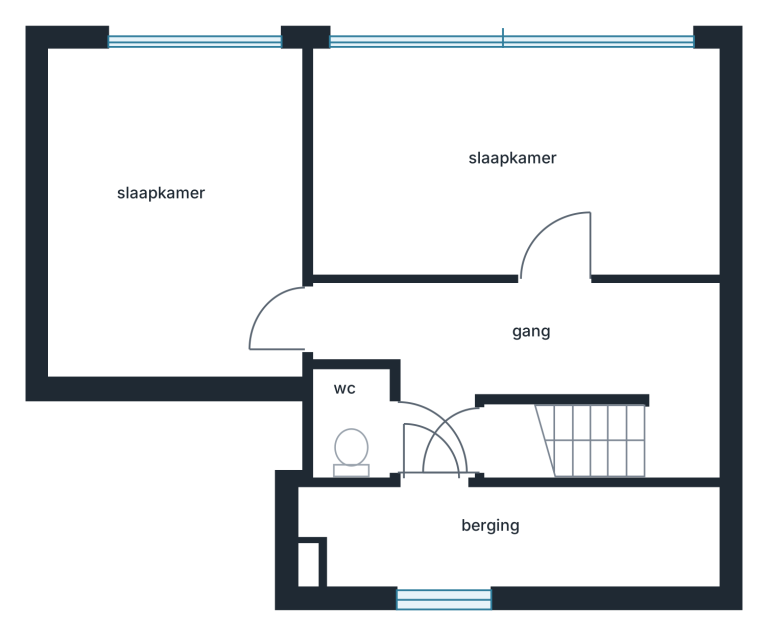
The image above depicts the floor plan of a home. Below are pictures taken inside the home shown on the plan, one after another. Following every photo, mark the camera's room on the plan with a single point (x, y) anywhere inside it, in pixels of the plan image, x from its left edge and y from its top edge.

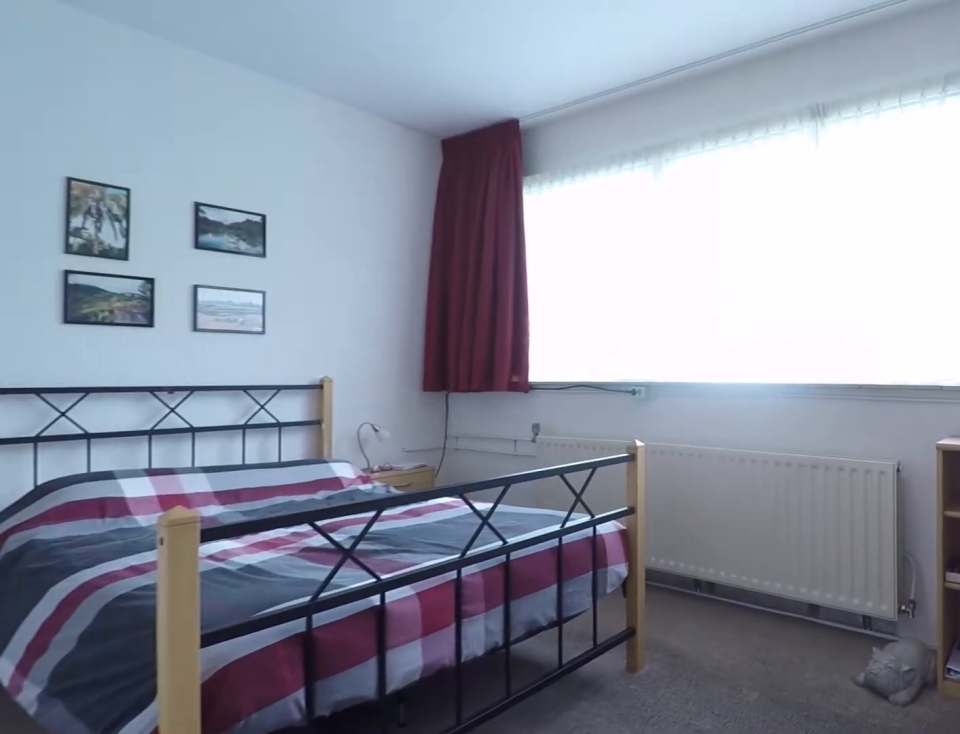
(566, 231)
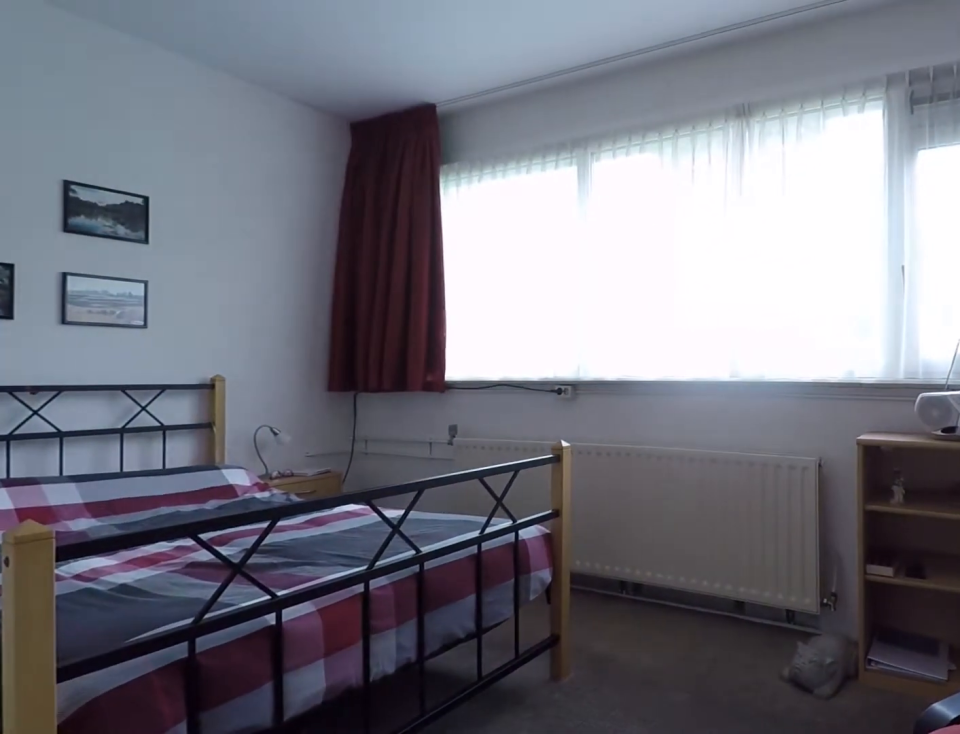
(566, 231)
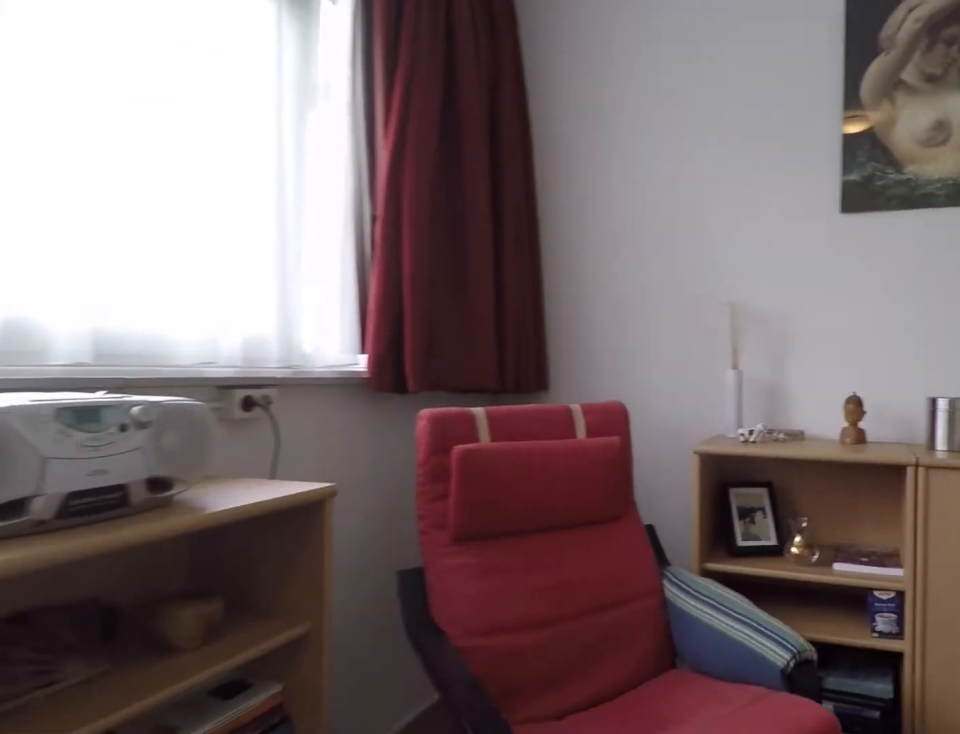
(585, 229)
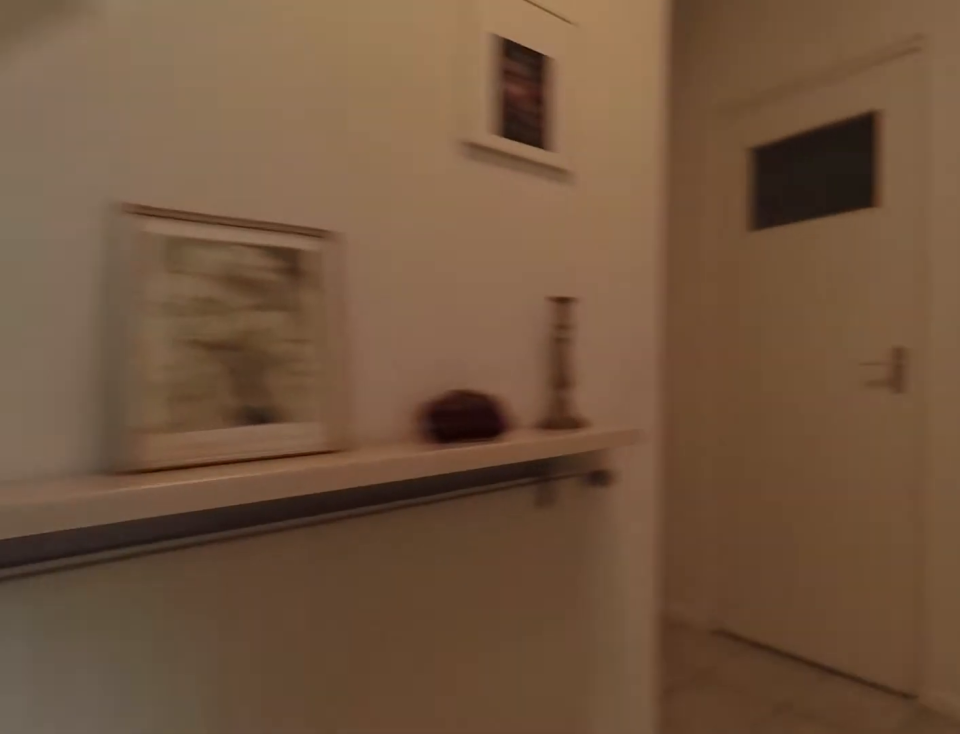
(536, 358)
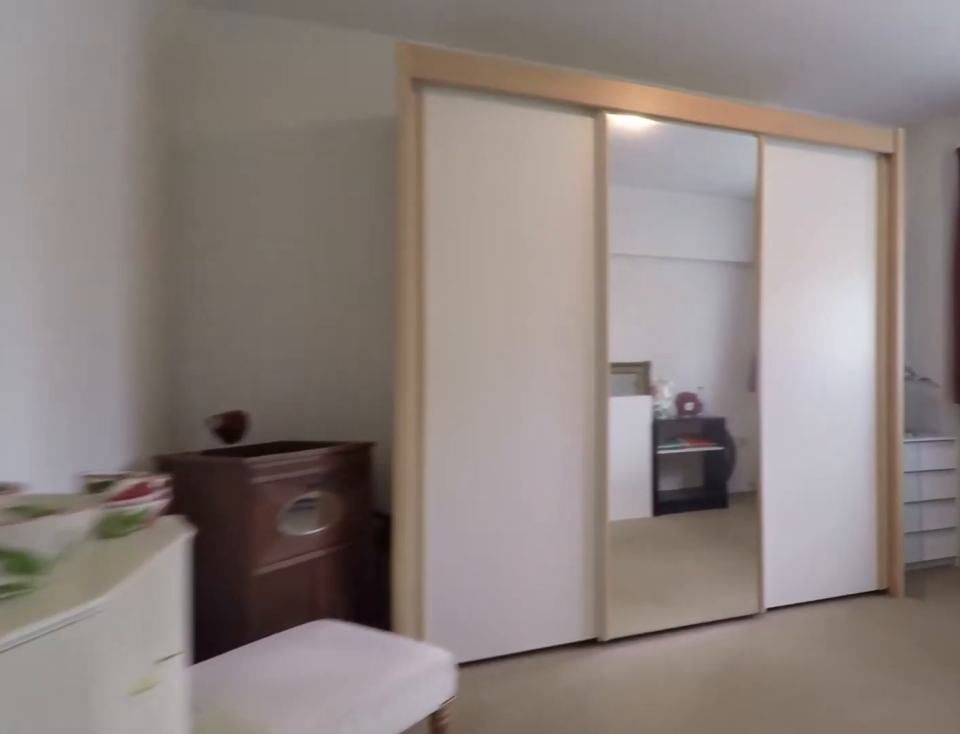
(175, 215)
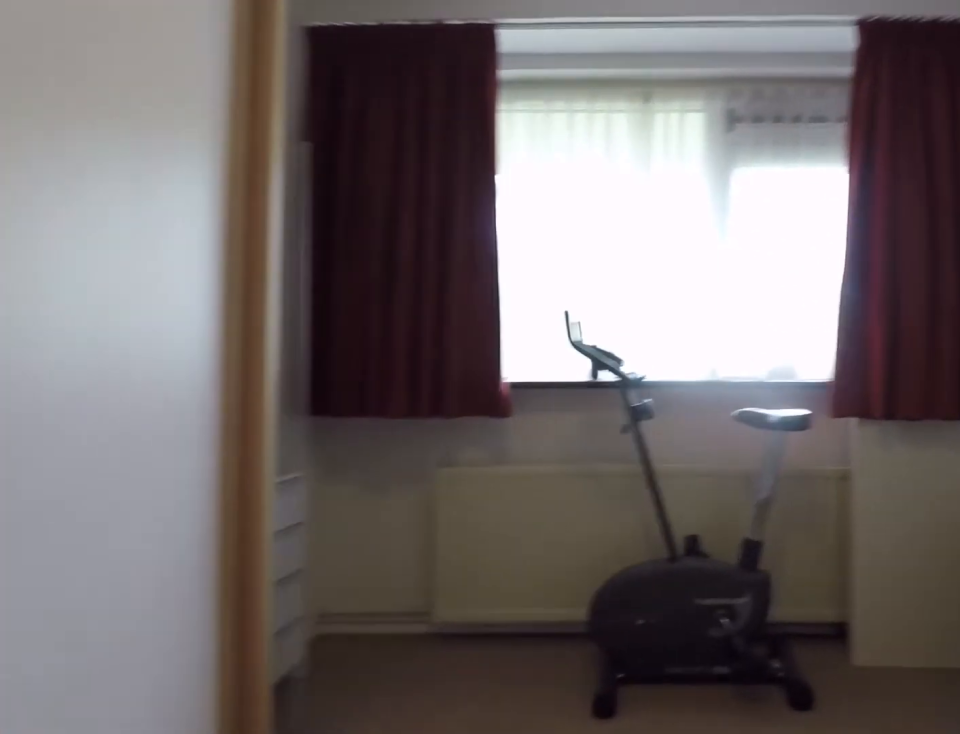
(175, 215)
